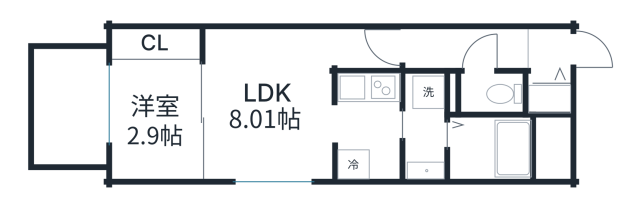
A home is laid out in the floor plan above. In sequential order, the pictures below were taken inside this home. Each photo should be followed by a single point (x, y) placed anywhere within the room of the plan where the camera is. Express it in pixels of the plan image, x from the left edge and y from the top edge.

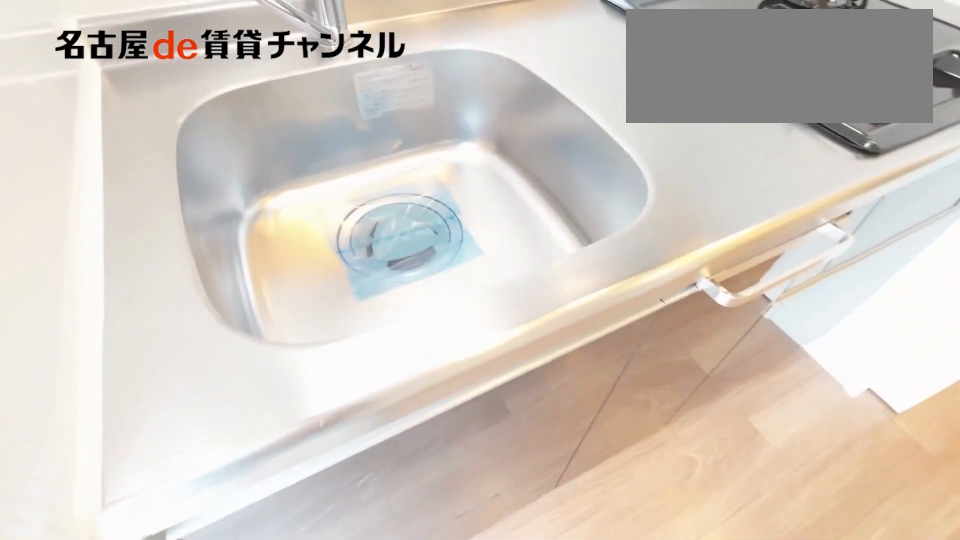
(368, 127)
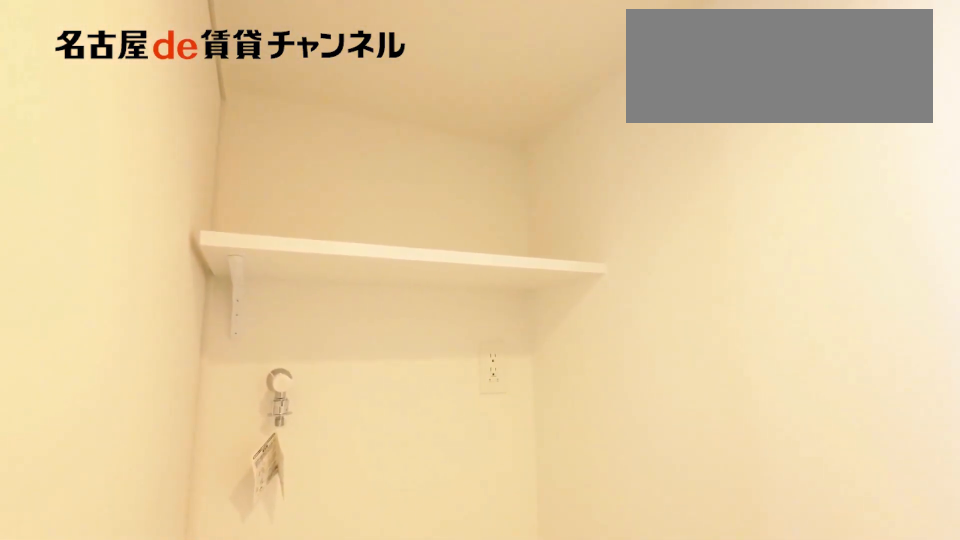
(424, 94)
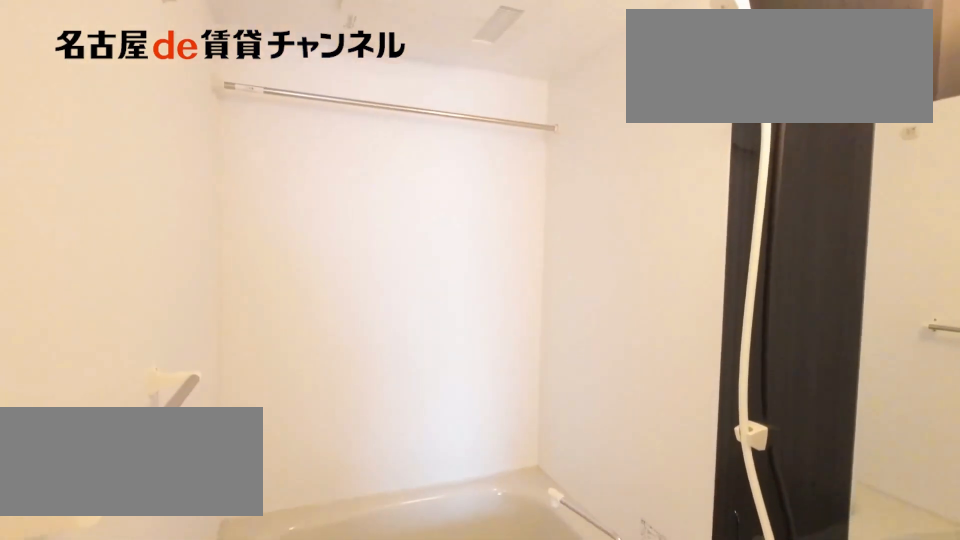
(491, 152)
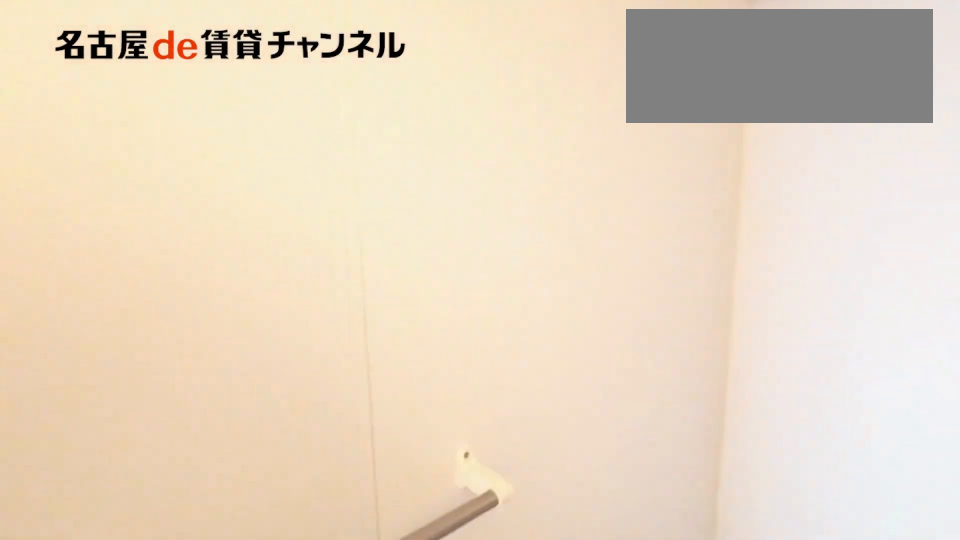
(491, 152)
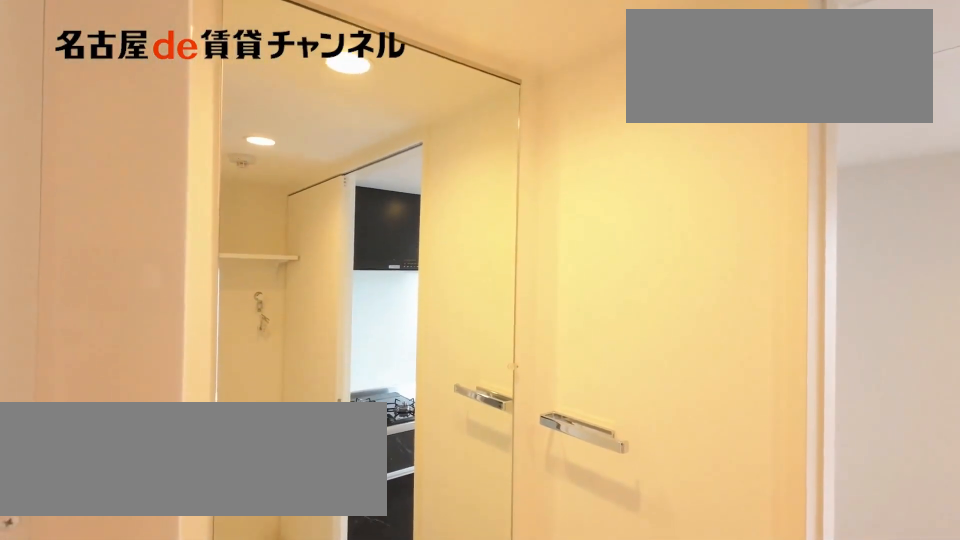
(426, 165)
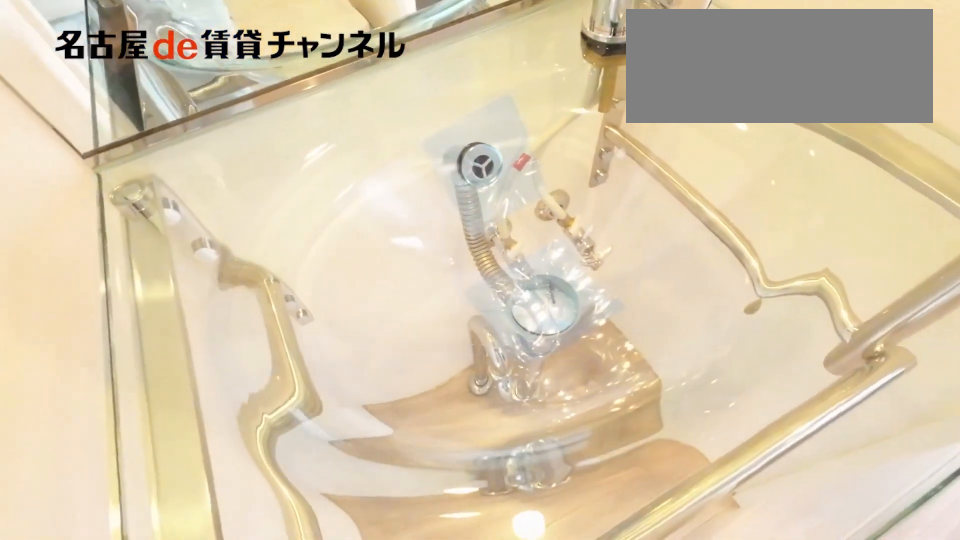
(426, 165)
